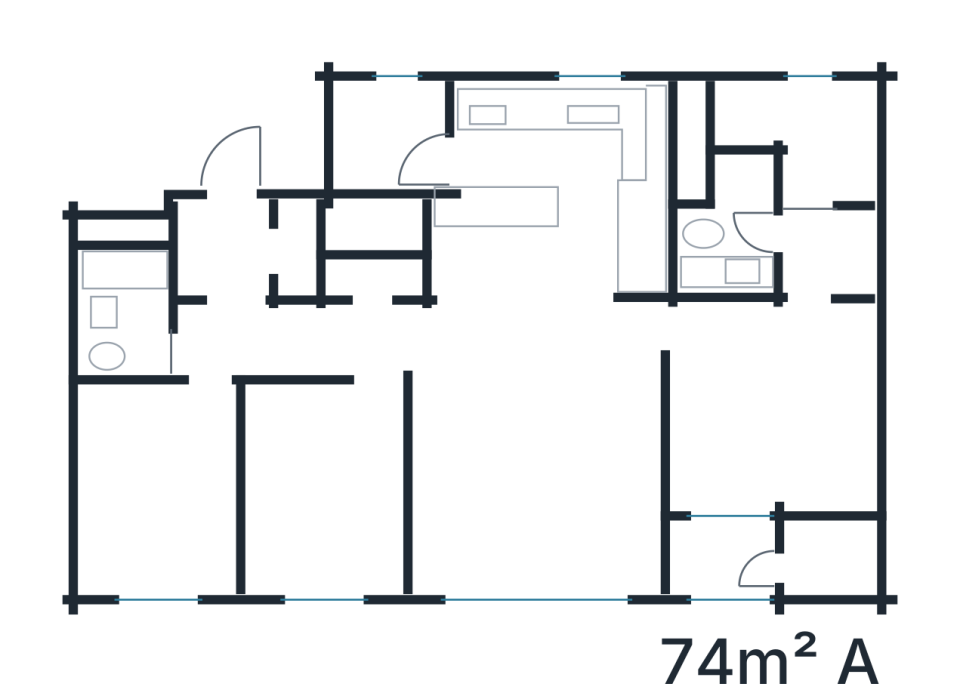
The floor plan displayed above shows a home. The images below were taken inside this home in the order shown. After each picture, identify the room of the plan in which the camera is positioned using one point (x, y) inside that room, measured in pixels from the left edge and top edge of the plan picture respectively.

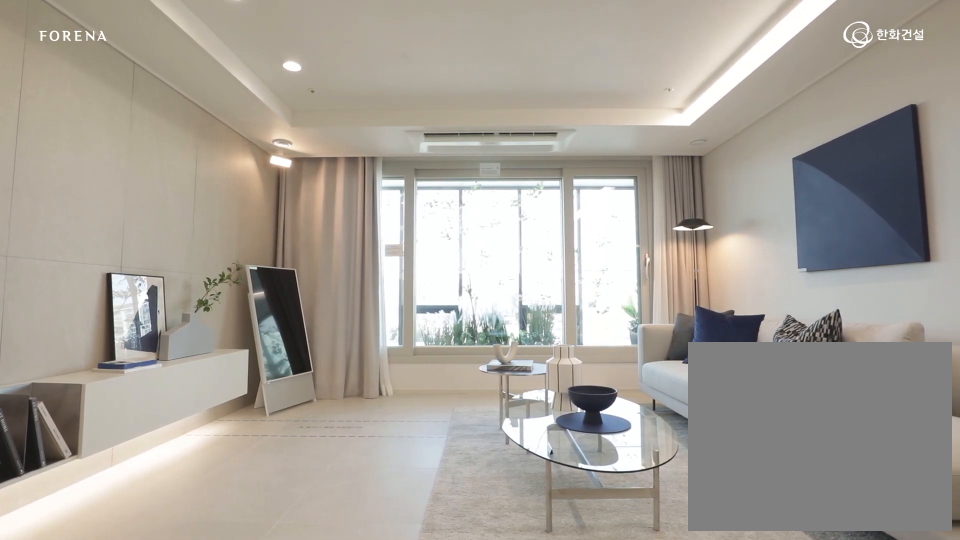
(544, 463)
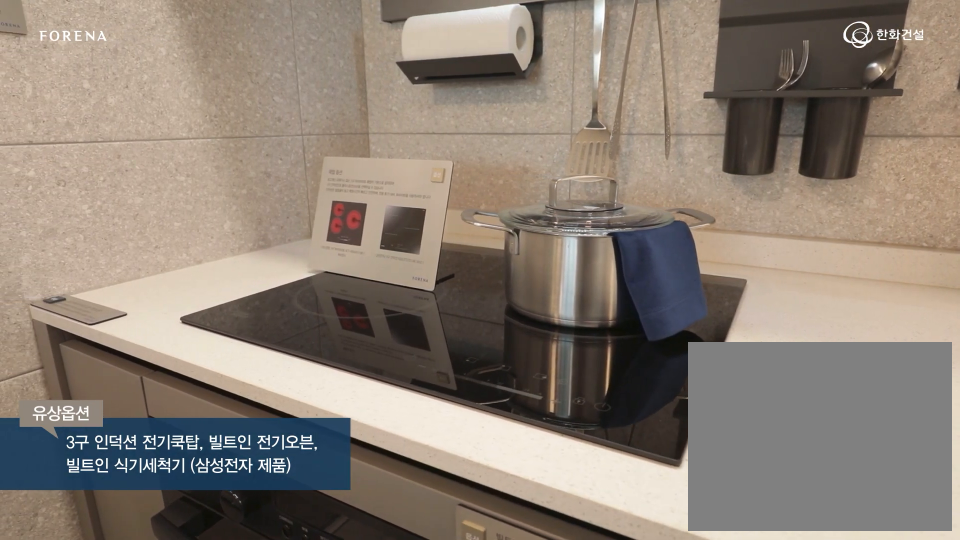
(527, 269)
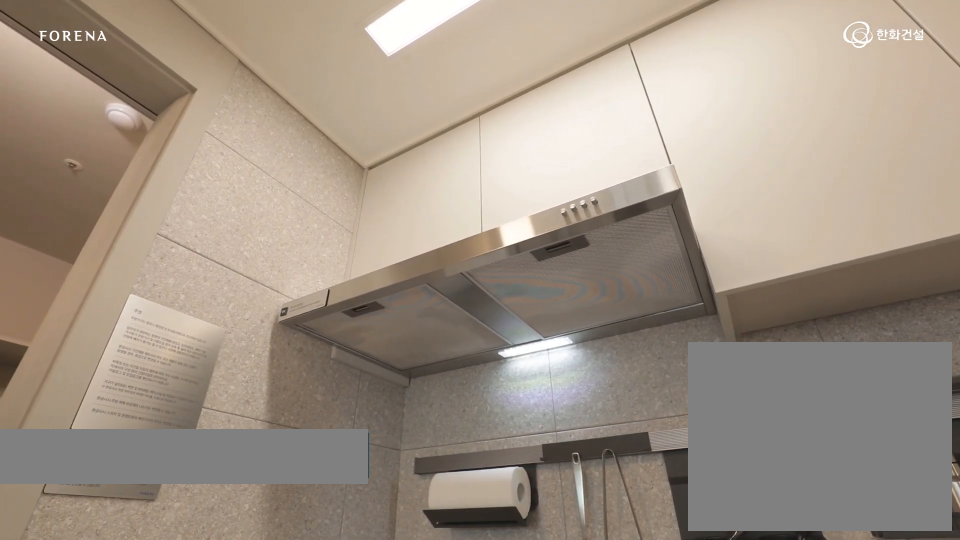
(527, 269)
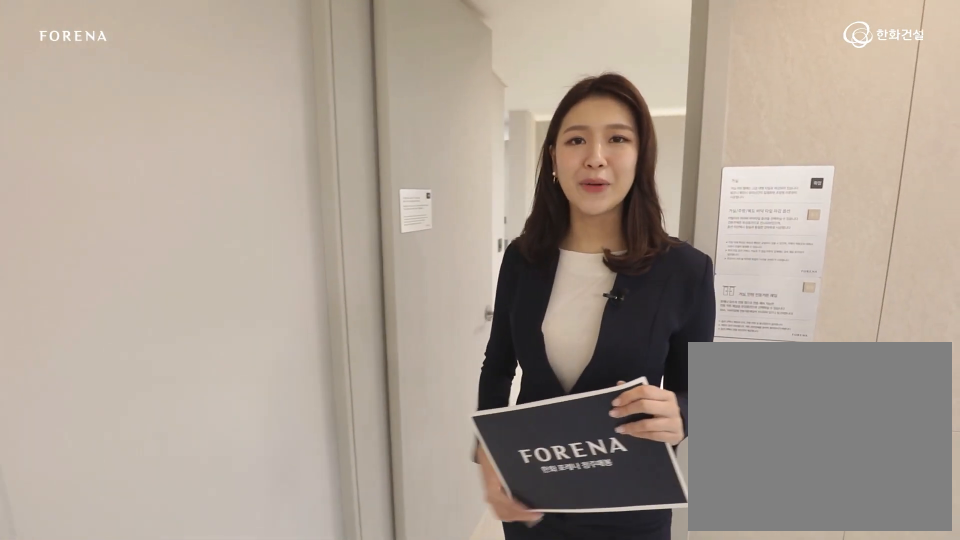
(775, 395)
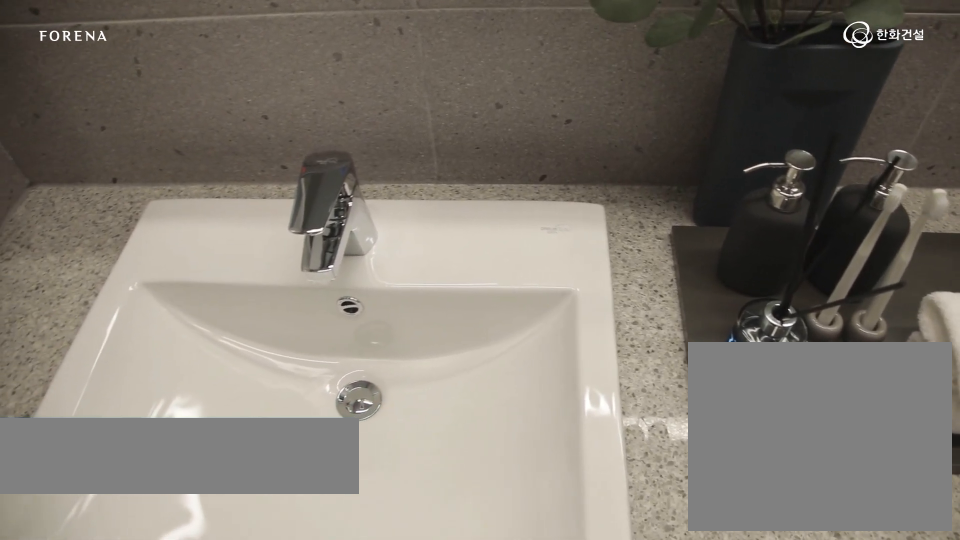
(762, 235)
